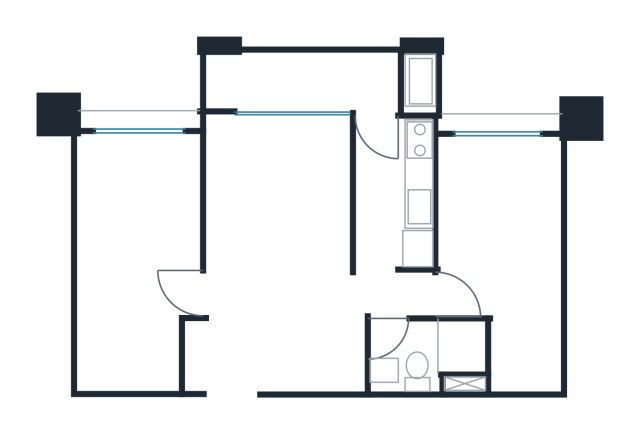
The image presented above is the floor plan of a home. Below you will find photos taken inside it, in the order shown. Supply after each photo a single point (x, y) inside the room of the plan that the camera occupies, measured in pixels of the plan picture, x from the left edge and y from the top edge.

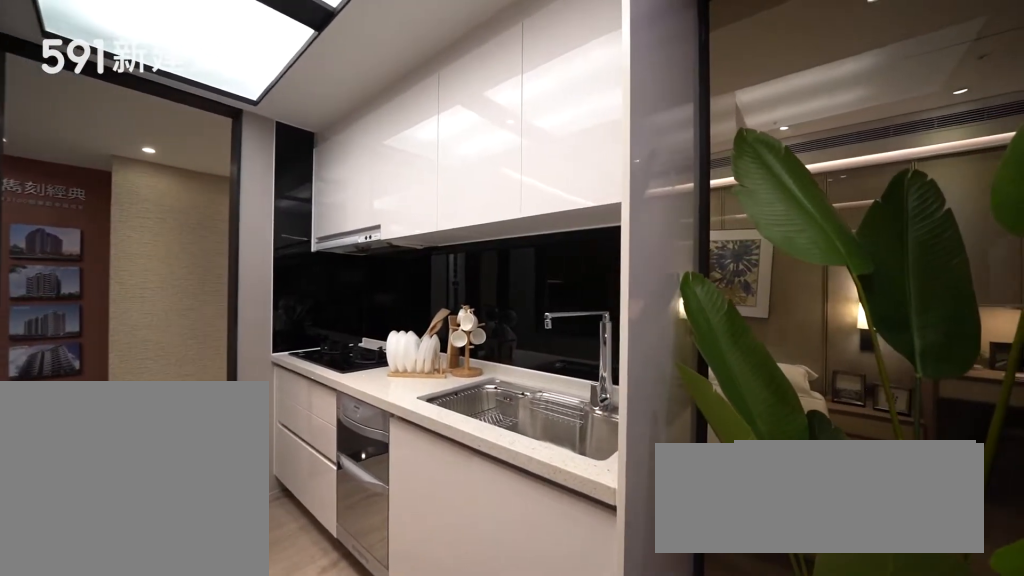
(396, 191)
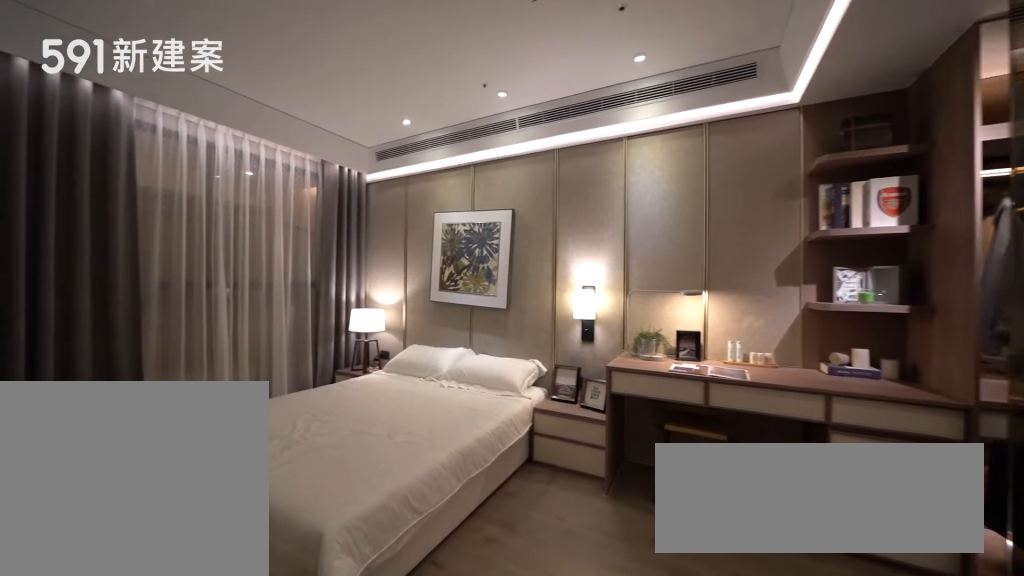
(507, 251)
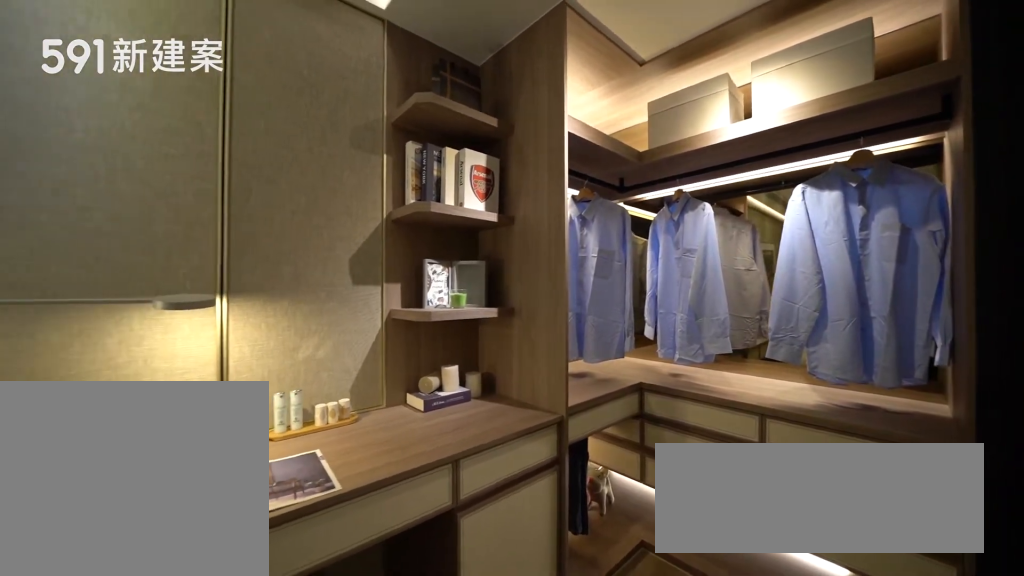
(507, 251)
